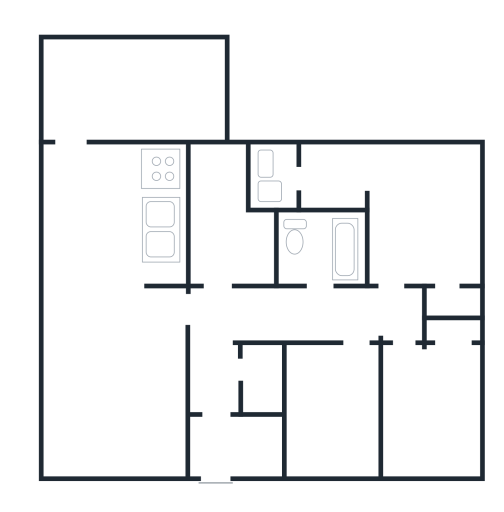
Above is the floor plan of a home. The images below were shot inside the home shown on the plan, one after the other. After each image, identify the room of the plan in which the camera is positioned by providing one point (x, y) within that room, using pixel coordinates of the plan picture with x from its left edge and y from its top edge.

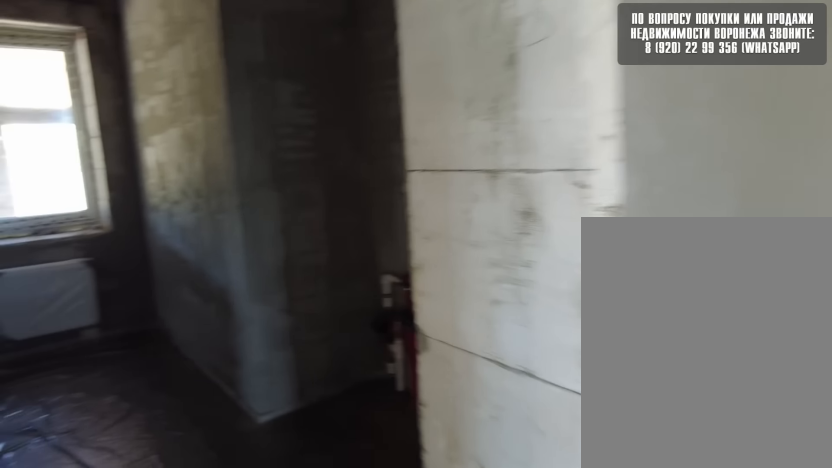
(224, 307)
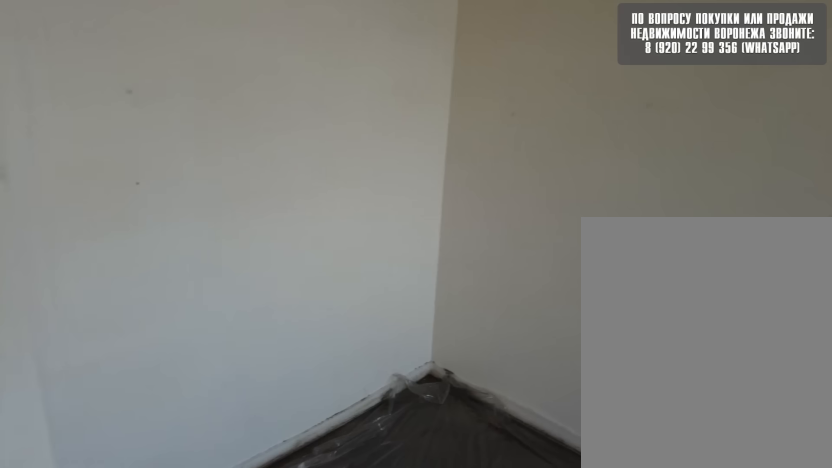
(418, 406)
